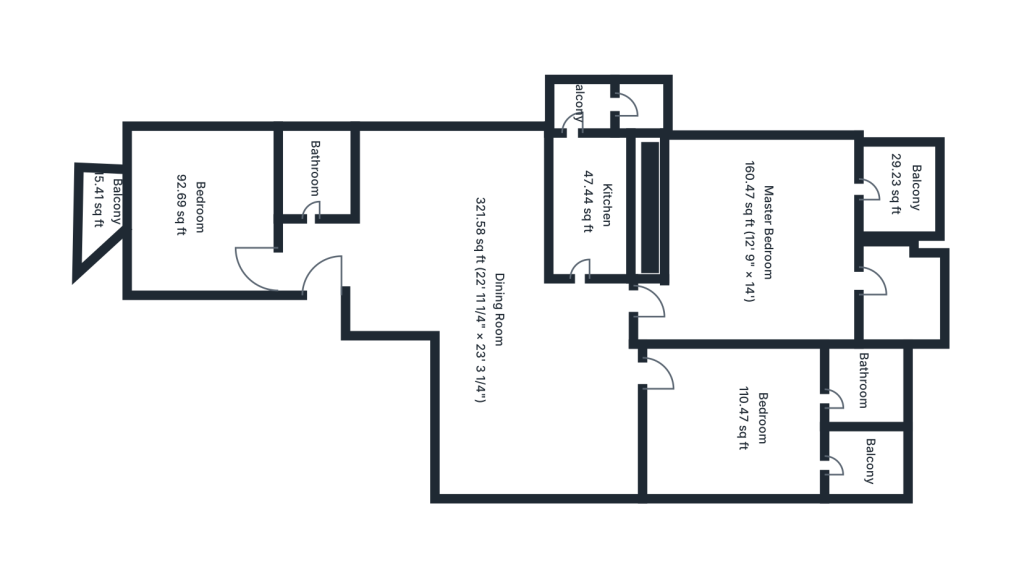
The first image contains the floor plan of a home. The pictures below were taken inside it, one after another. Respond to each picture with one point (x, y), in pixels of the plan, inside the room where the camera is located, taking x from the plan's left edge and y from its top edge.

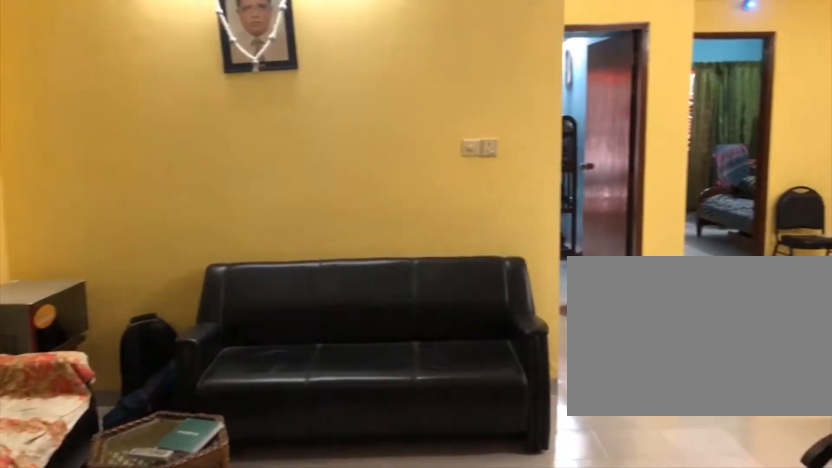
(336, 271)
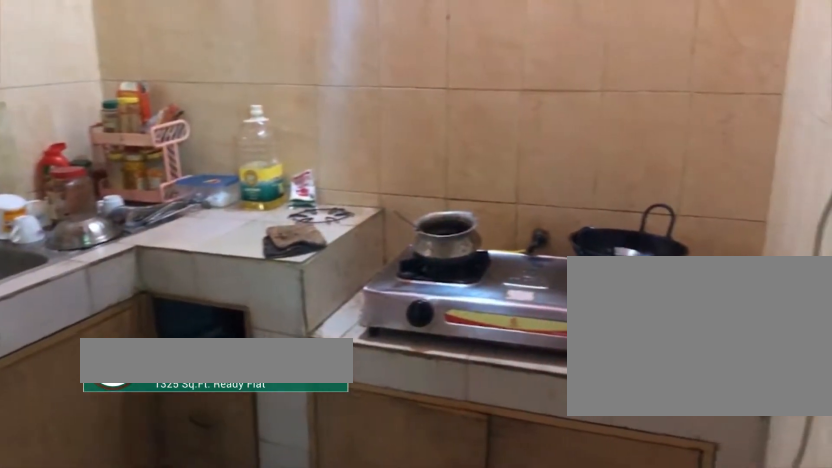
(590, 224)
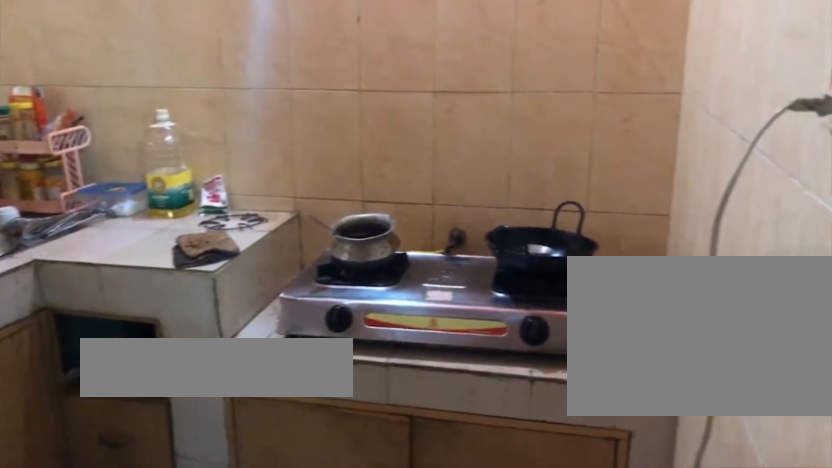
(590, 224)
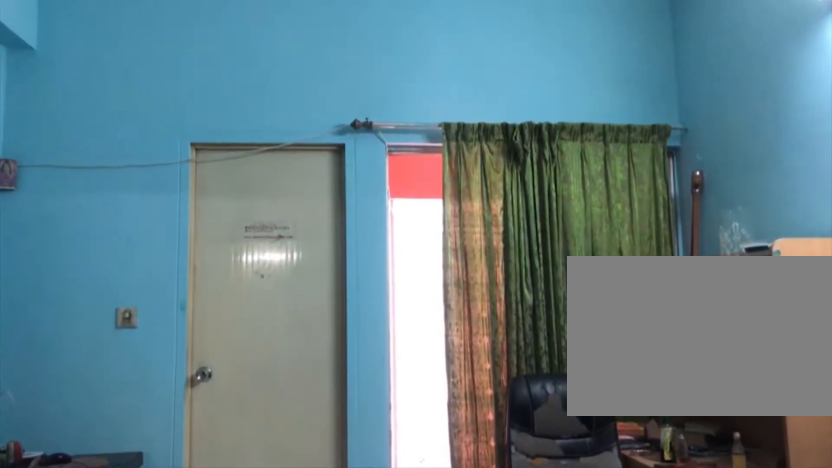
(740, 391)
